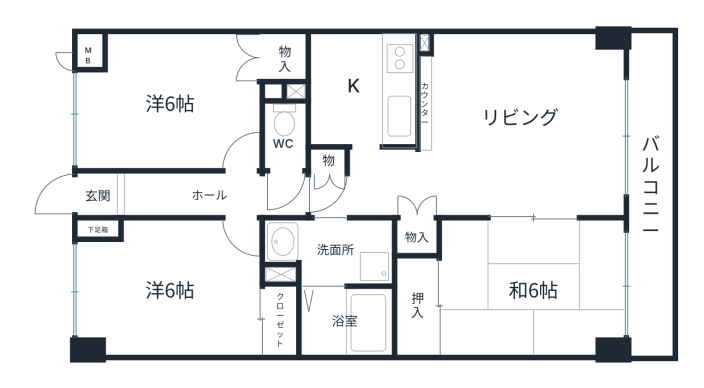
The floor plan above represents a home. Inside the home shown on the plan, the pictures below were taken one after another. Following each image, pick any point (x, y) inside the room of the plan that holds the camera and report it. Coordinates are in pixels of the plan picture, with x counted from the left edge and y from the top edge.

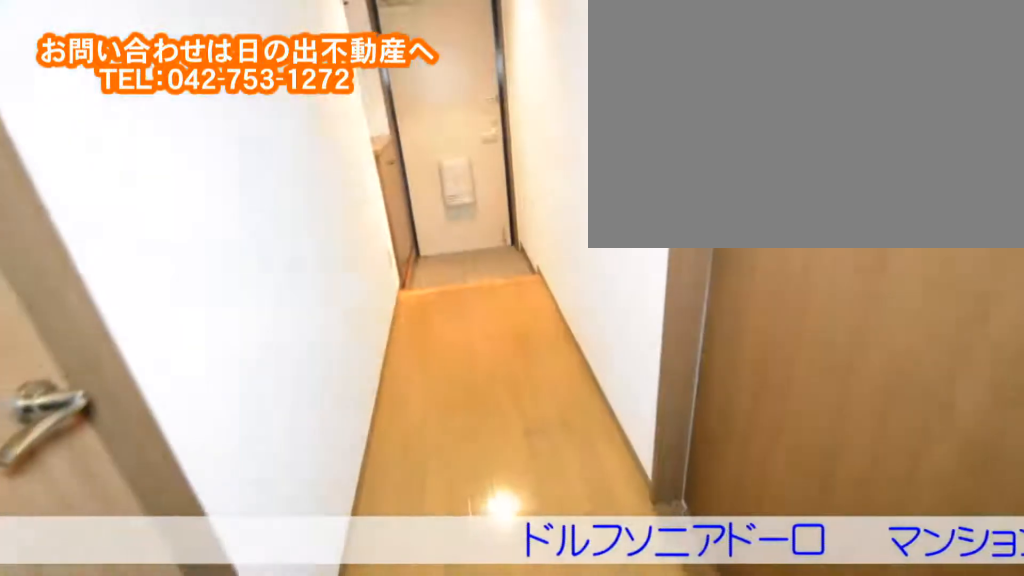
(133, 195)
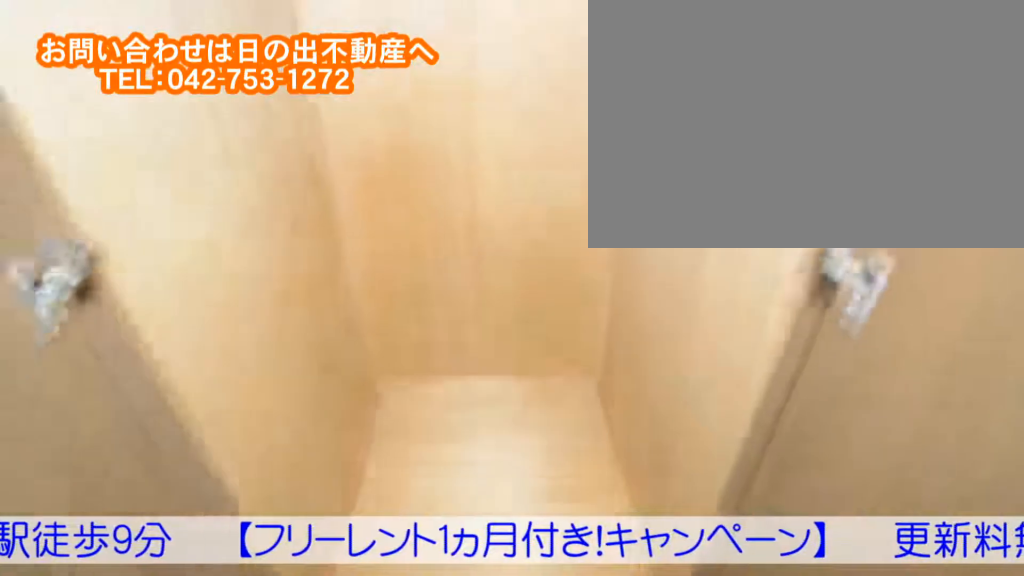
(121, 99)
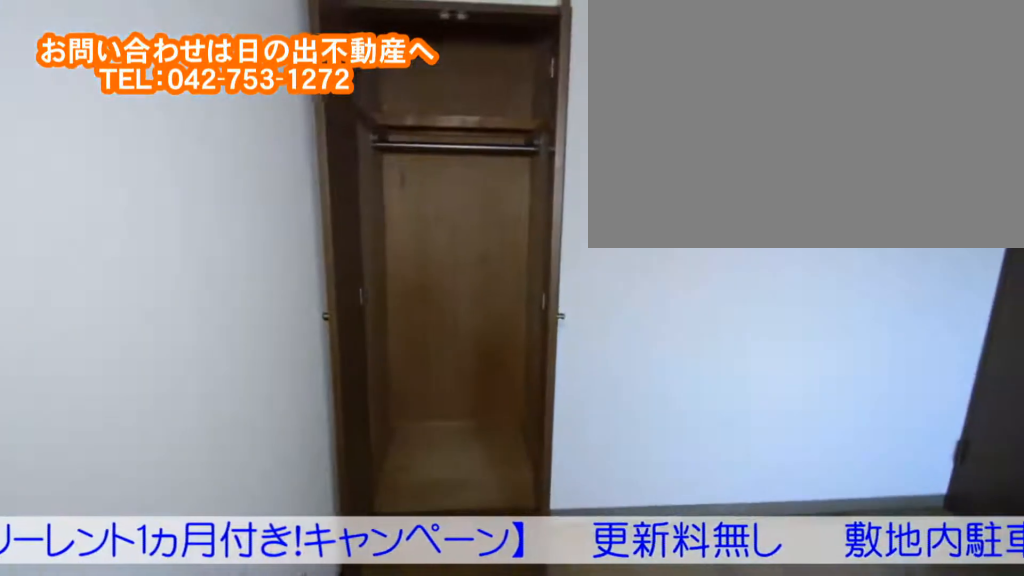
(121, 99)
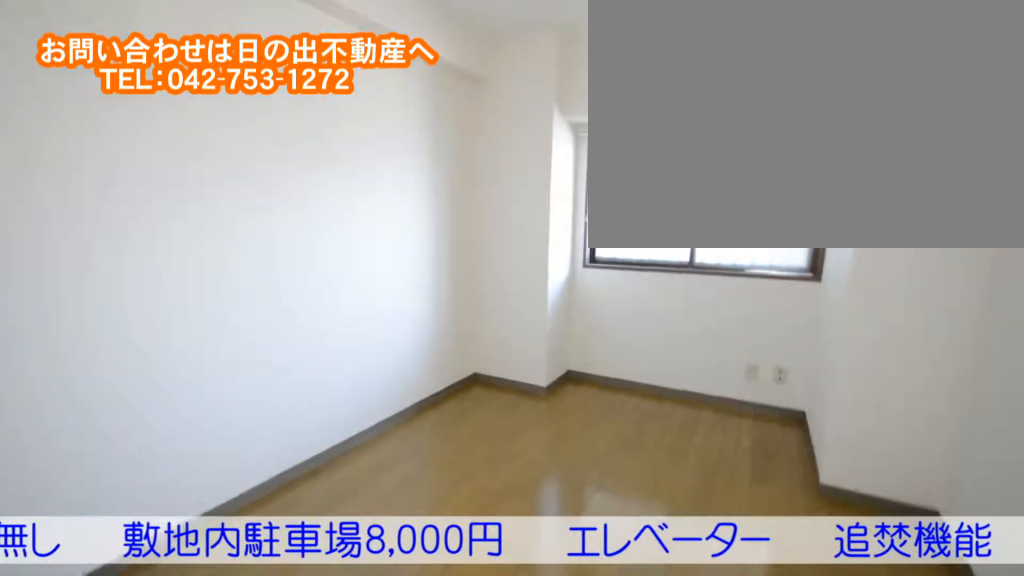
(130, 307)
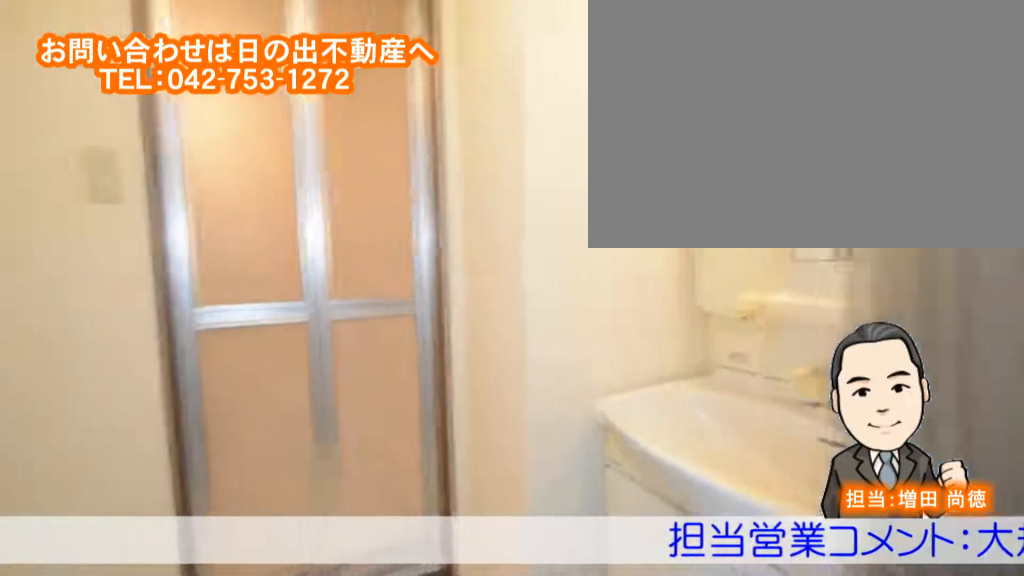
(355, 246)
